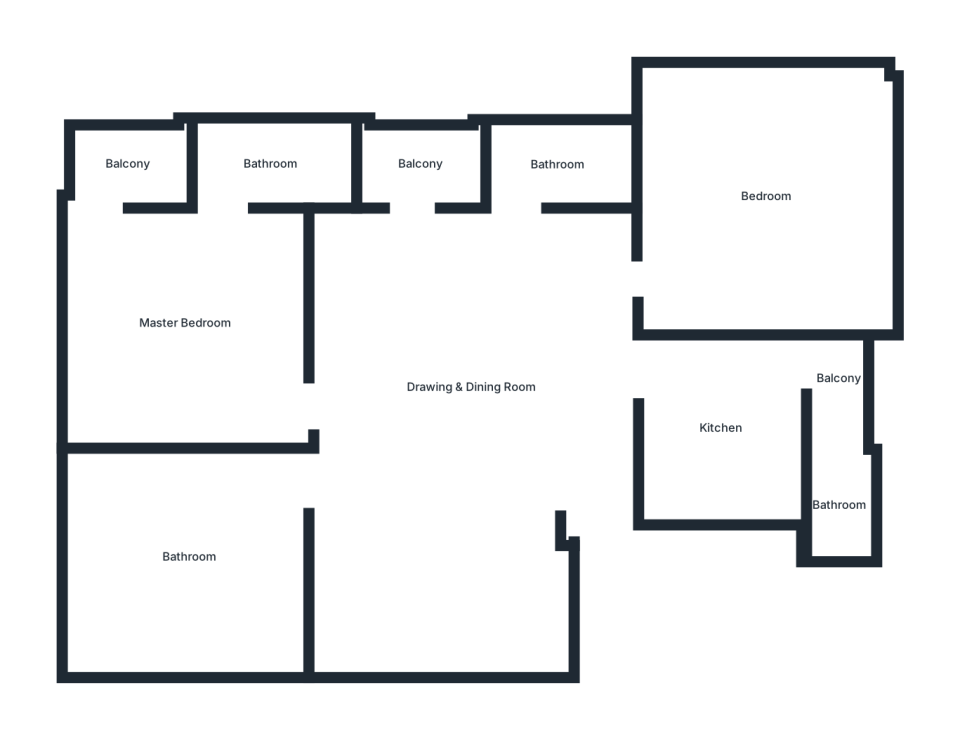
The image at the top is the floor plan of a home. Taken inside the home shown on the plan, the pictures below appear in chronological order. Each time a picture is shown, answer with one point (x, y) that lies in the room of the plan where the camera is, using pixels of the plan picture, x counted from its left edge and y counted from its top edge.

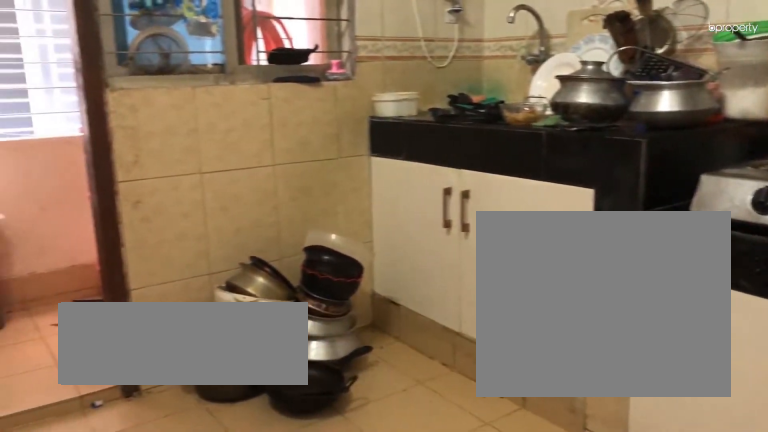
(721, 429)
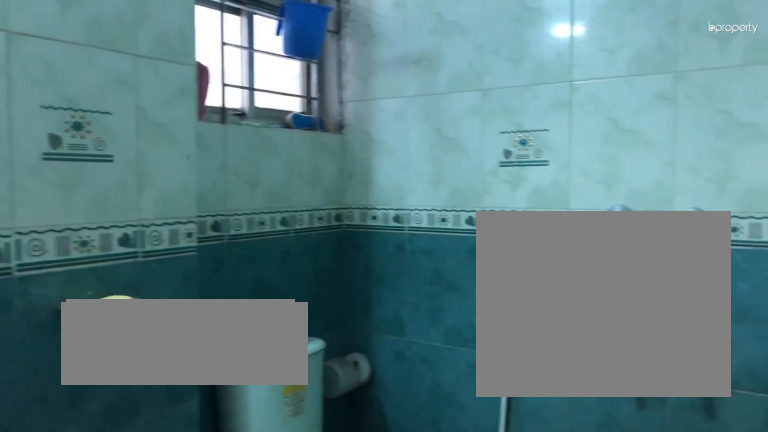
(557, 166)
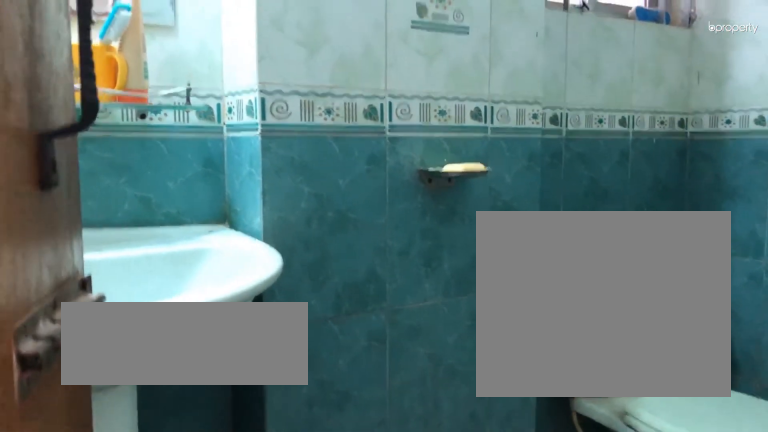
(557, 166)
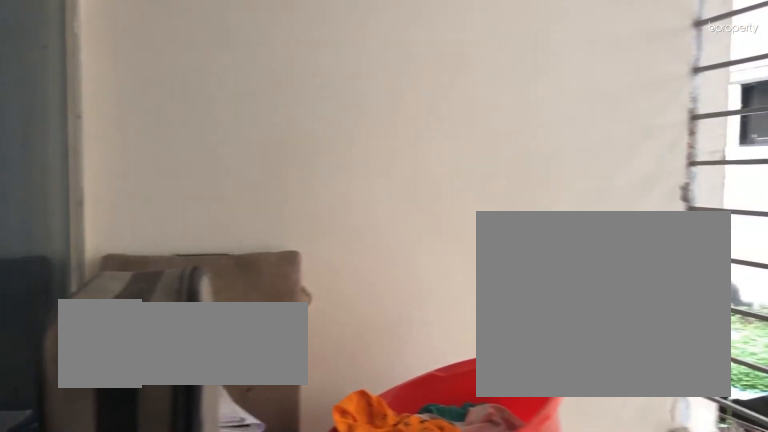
(417, 163)
